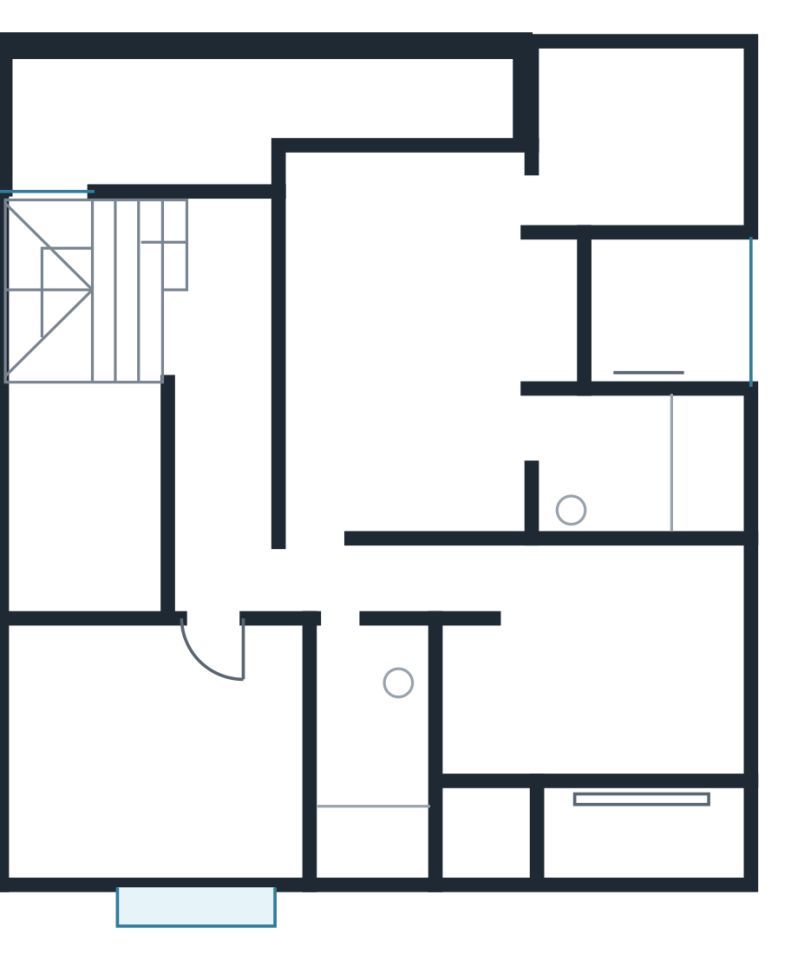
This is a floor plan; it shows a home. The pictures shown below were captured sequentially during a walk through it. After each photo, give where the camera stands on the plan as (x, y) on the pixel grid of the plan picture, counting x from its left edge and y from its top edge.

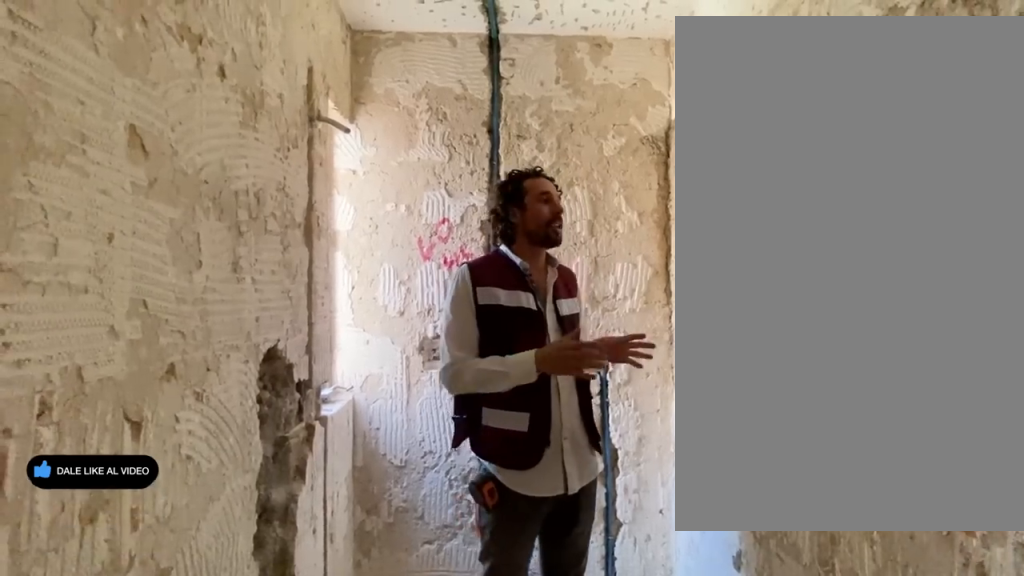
(345, 634)
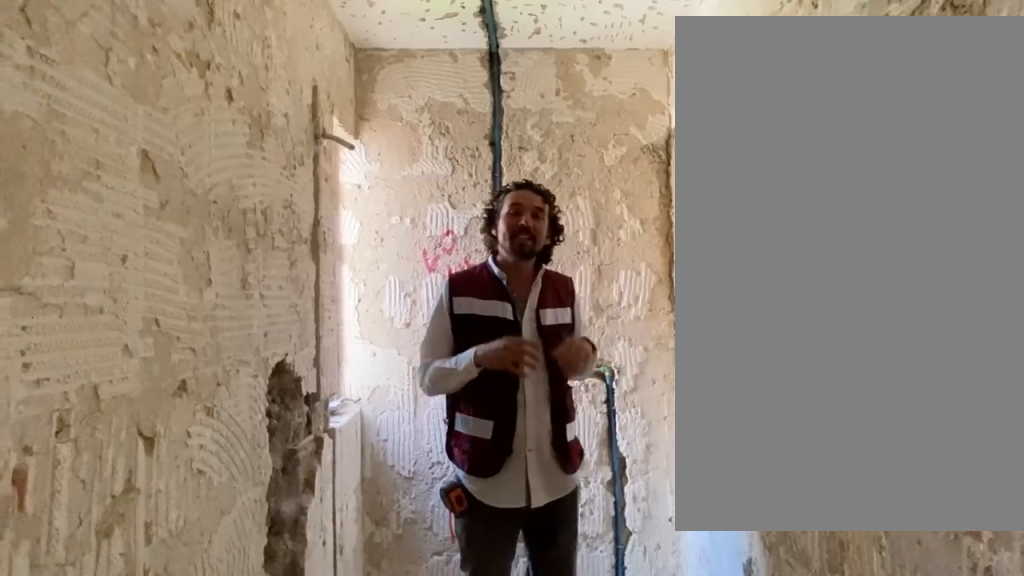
(345, 634)
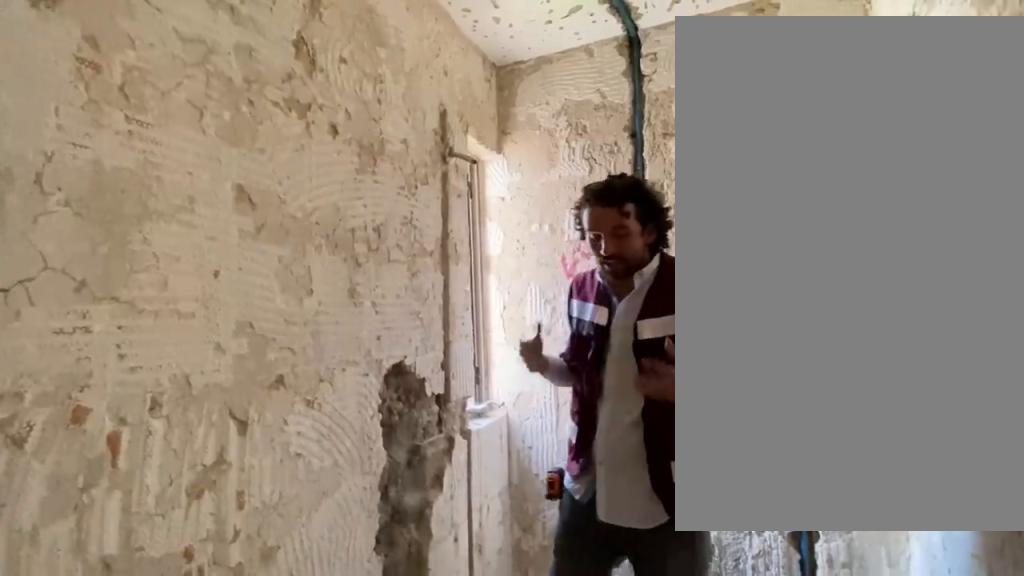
(343, 638)
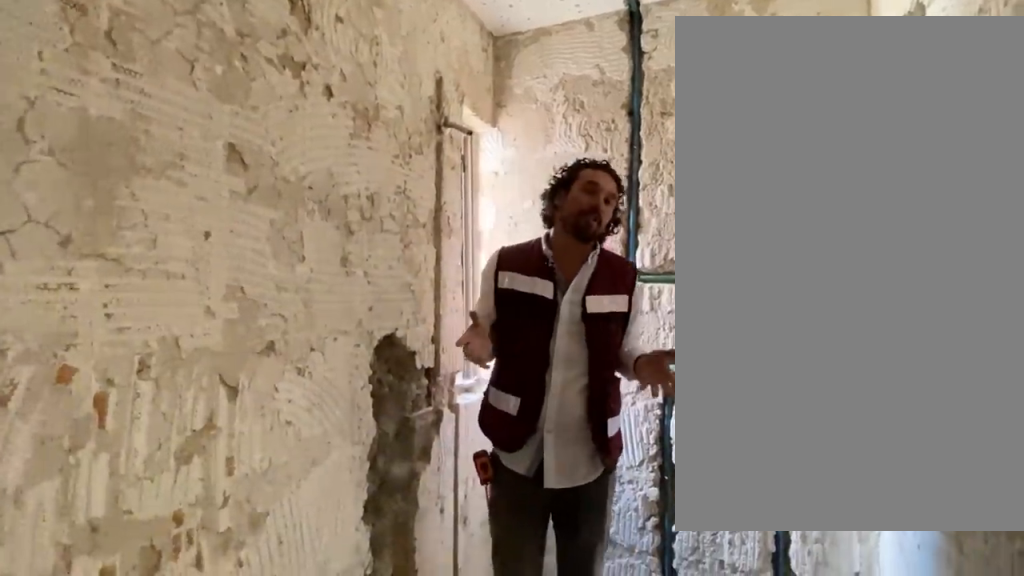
(343, 638)
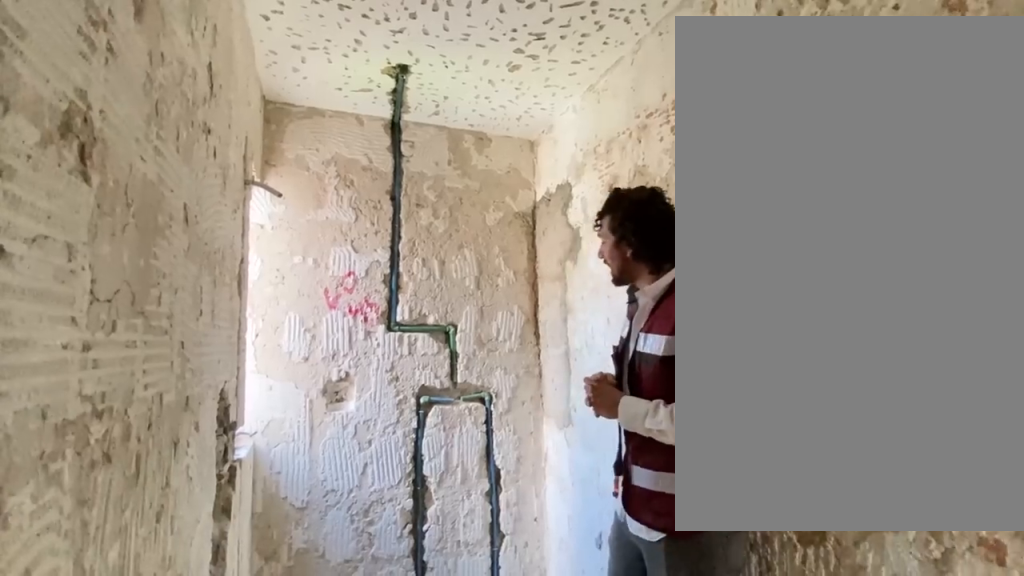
(354, 655)
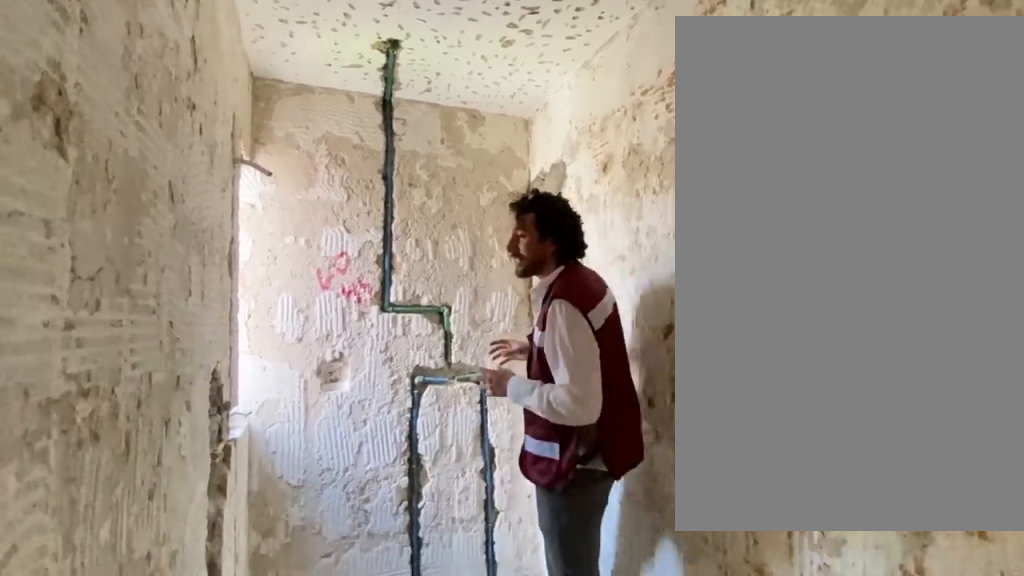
(352, 676)
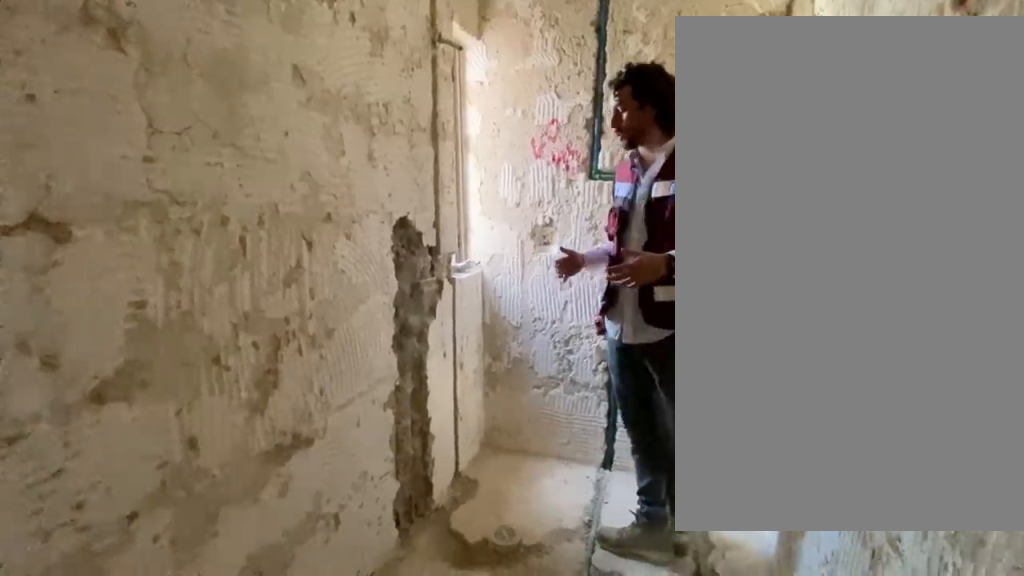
(346, 739)
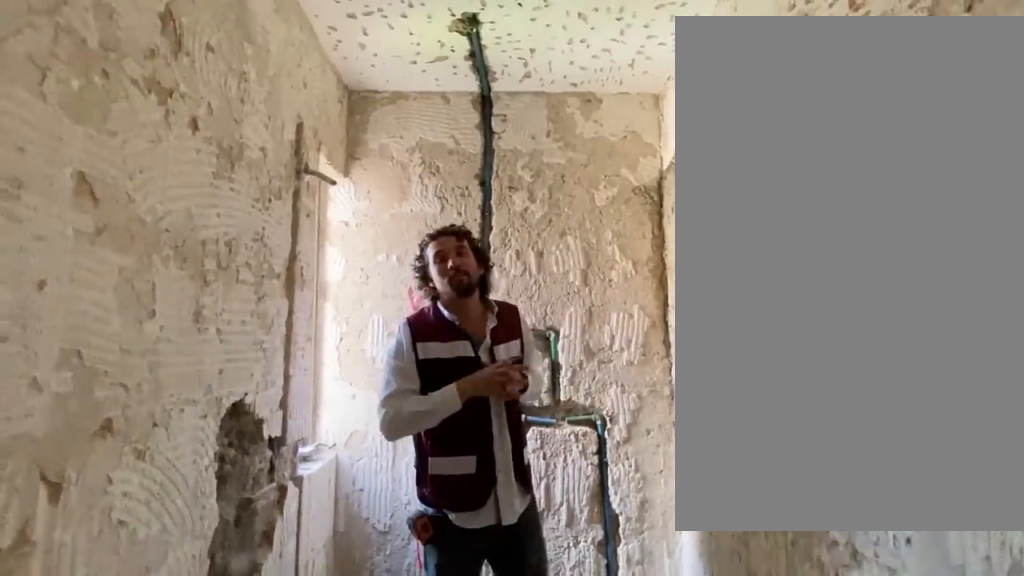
(358, 748)
